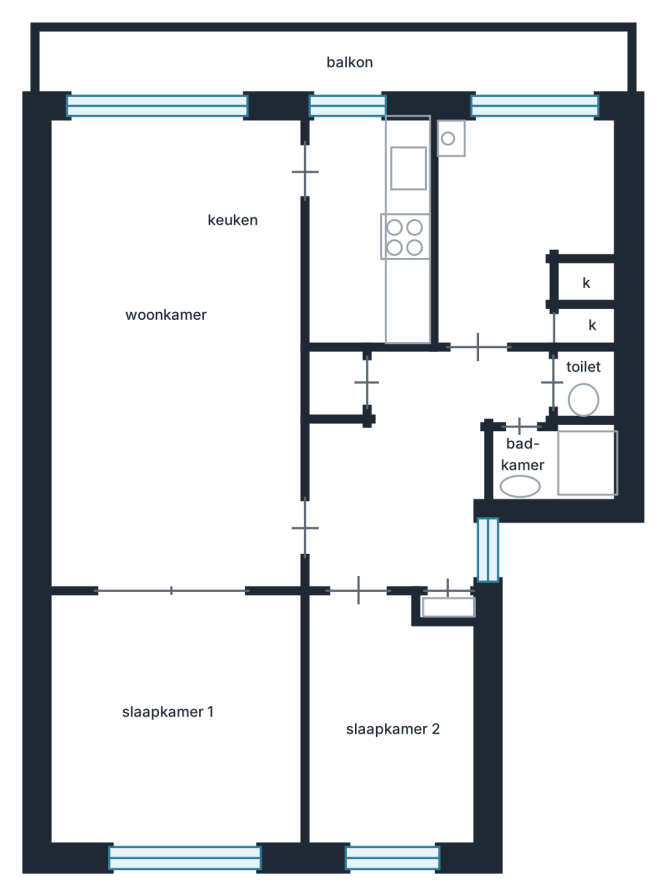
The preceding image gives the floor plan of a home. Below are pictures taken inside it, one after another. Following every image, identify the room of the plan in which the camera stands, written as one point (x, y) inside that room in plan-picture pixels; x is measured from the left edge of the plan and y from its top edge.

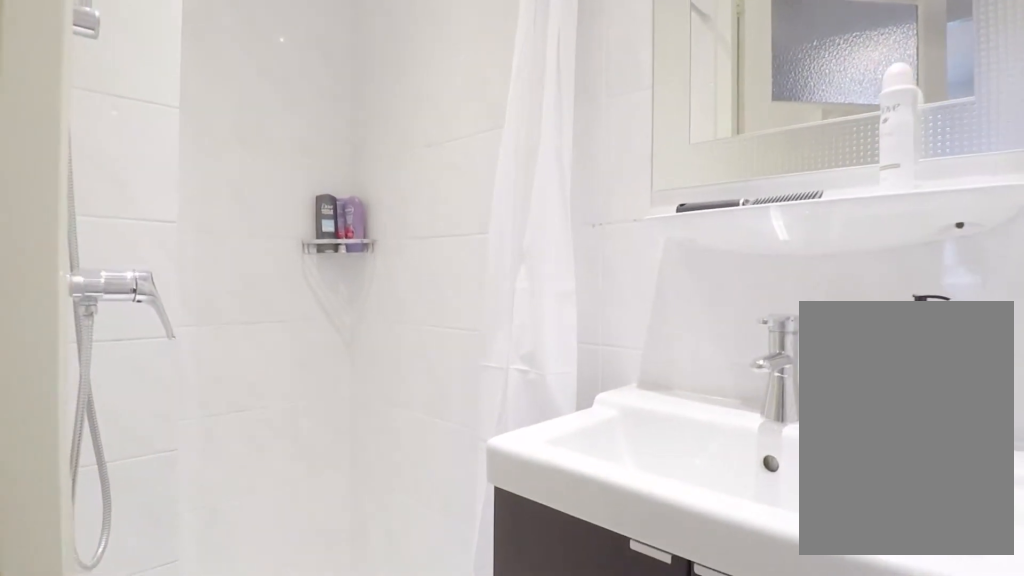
(556, 463)
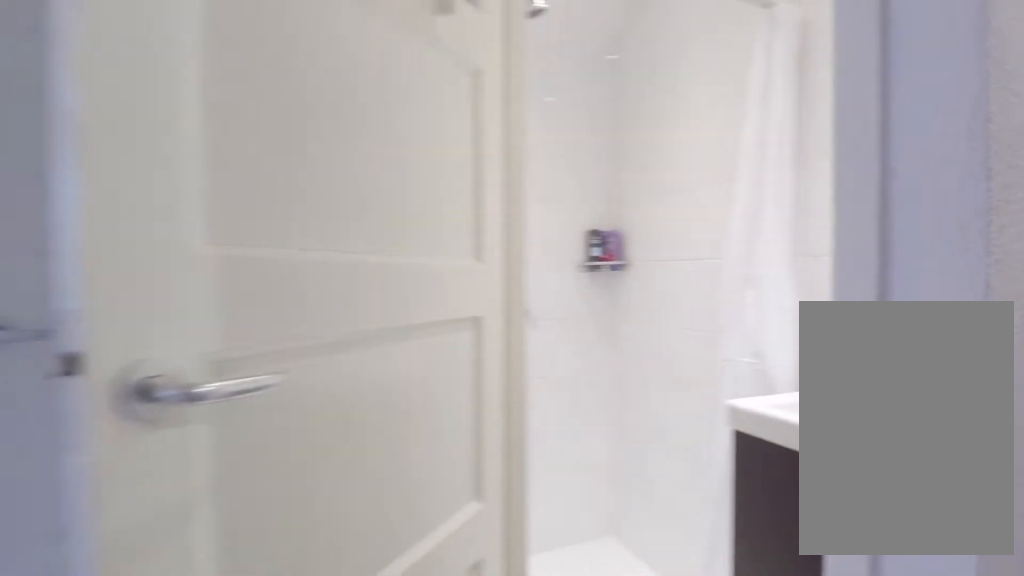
(416, 469)
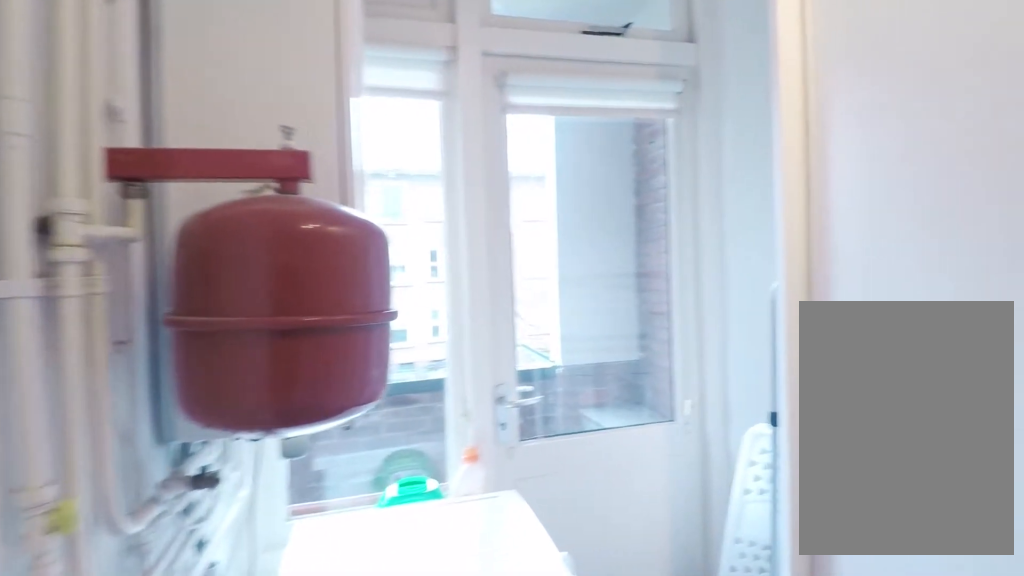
(517, 219)
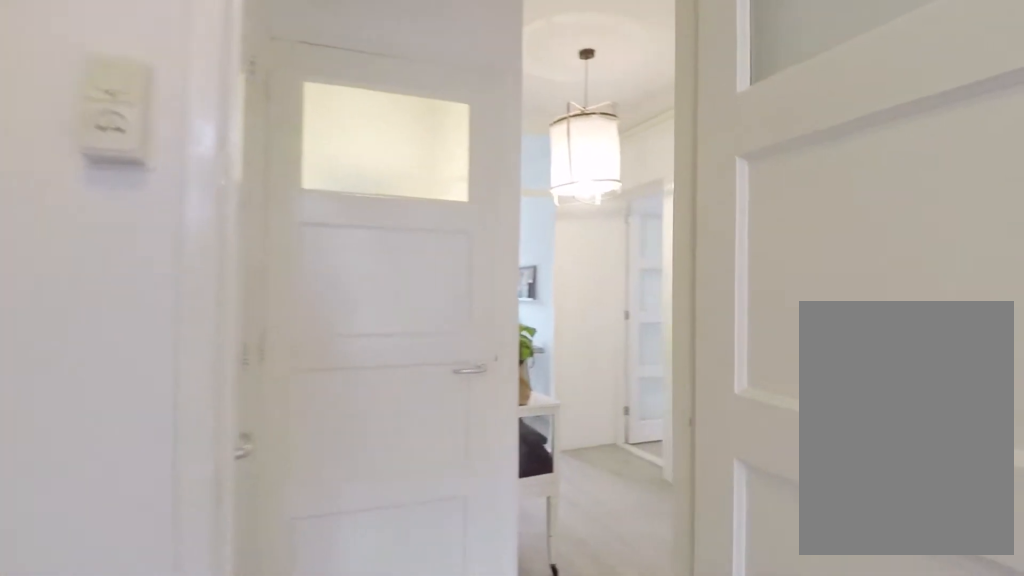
(517, 219)
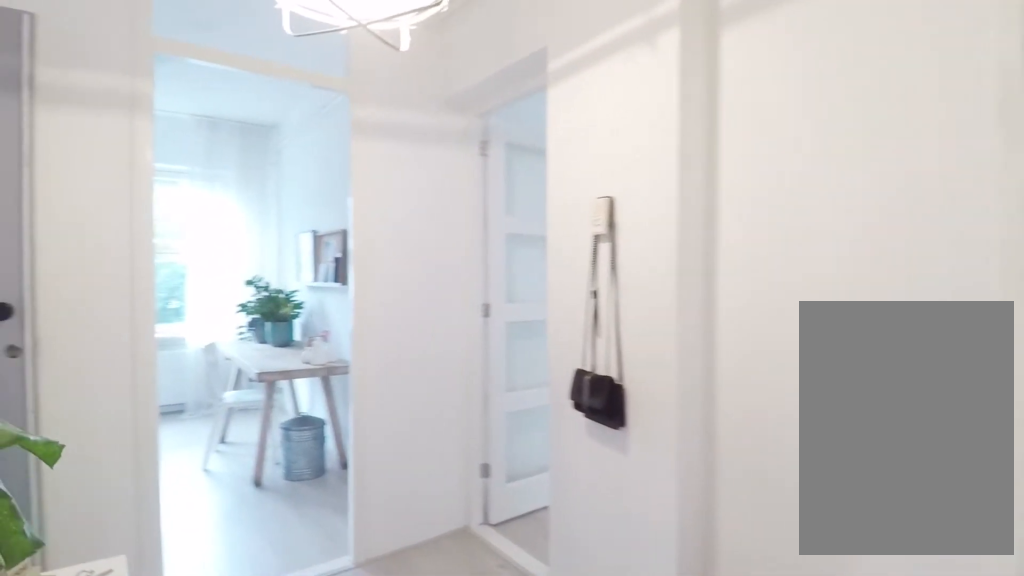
(416, 469)
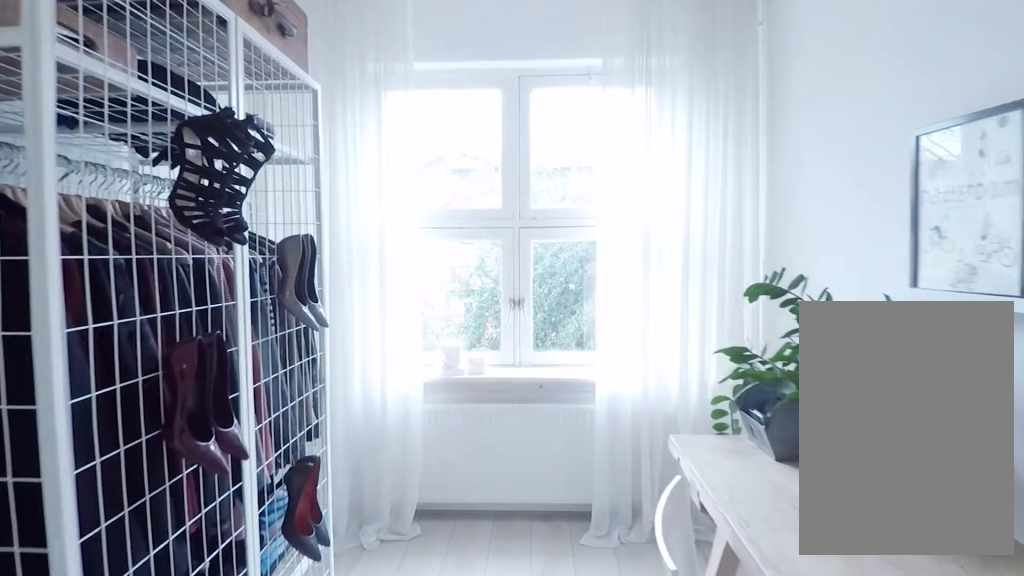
(391, 729)
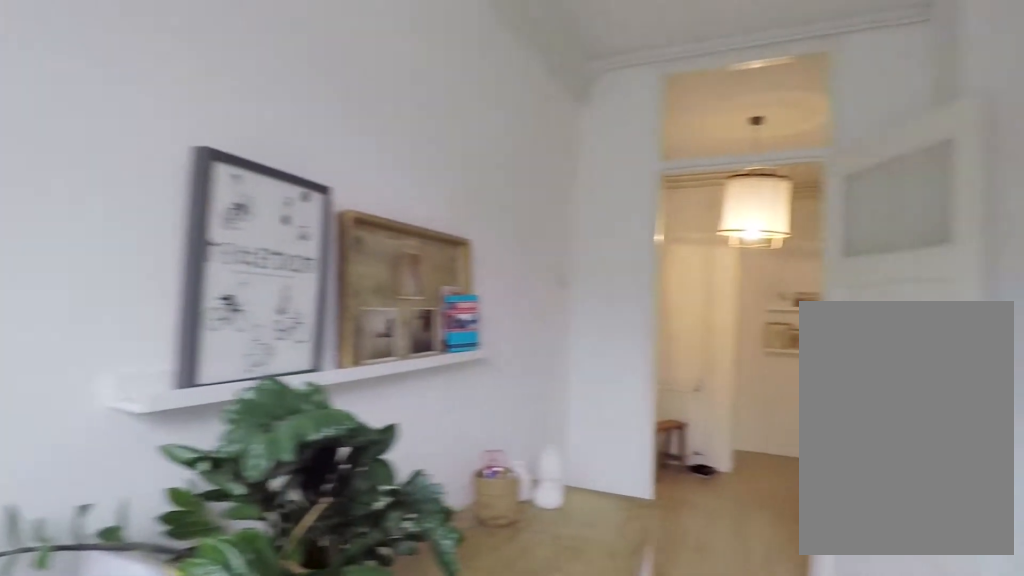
(391, 729)
